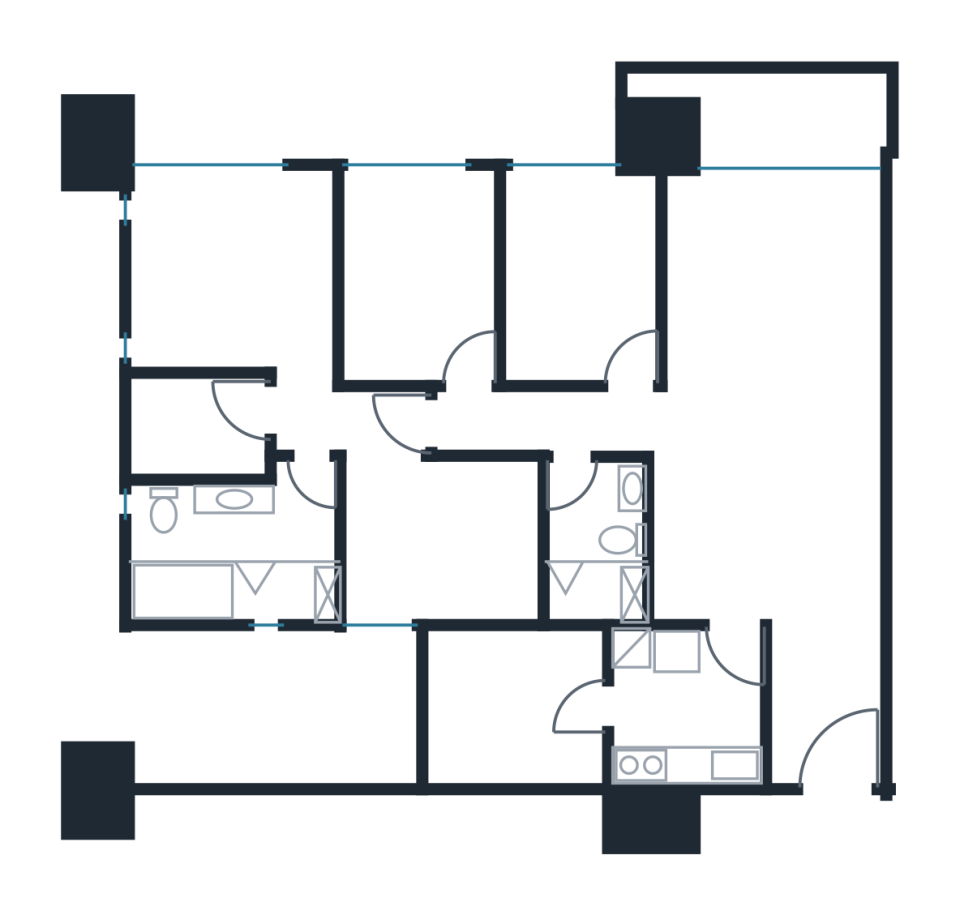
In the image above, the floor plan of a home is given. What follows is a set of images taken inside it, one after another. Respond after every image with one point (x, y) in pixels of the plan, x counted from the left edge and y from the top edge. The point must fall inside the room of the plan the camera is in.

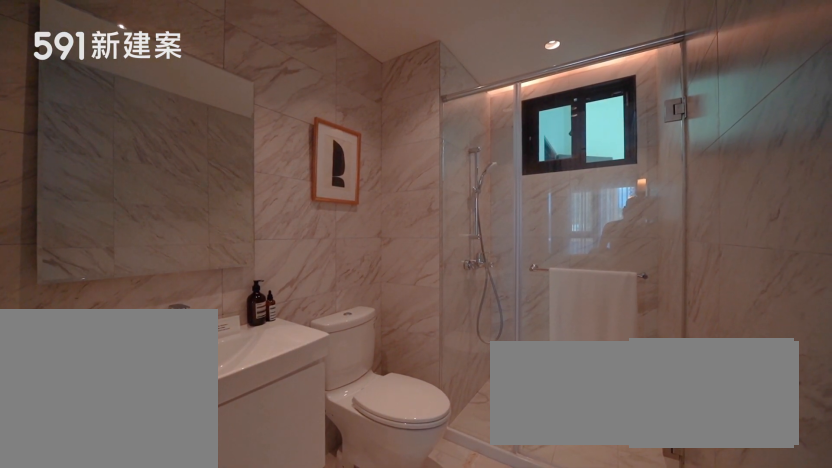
(592, 548)
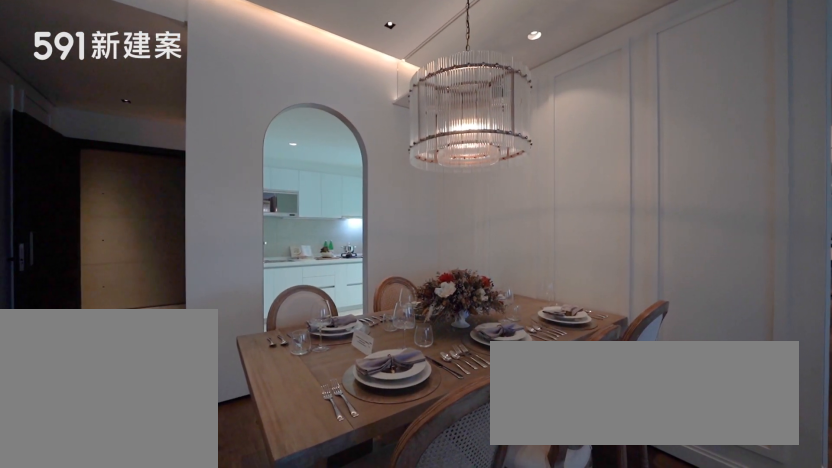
(763, 540)
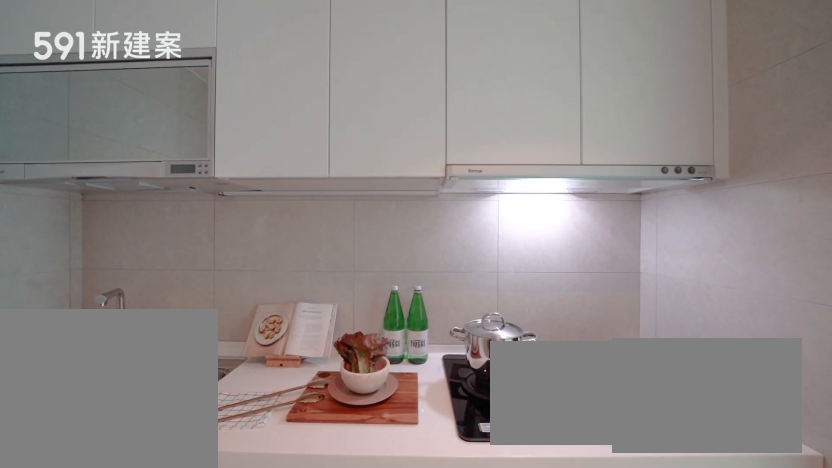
(683, 709)
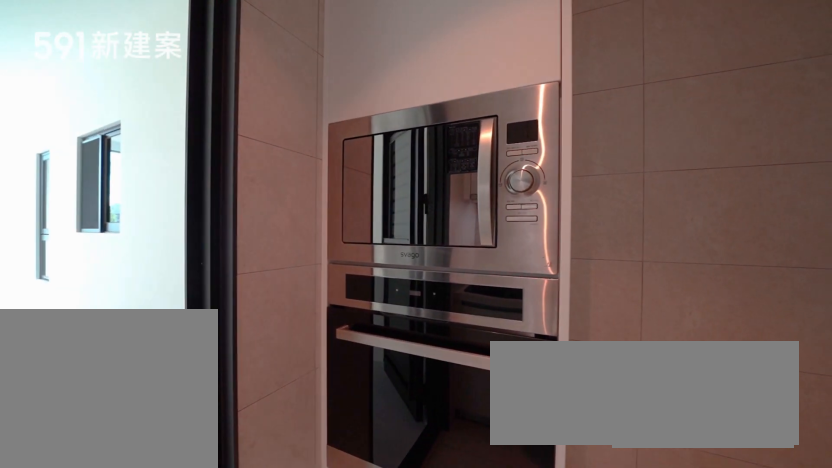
(683, 709)
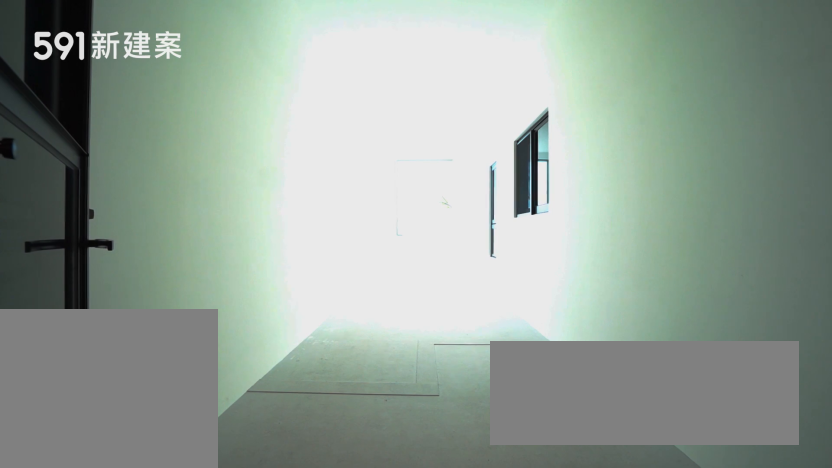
(519, 700)
